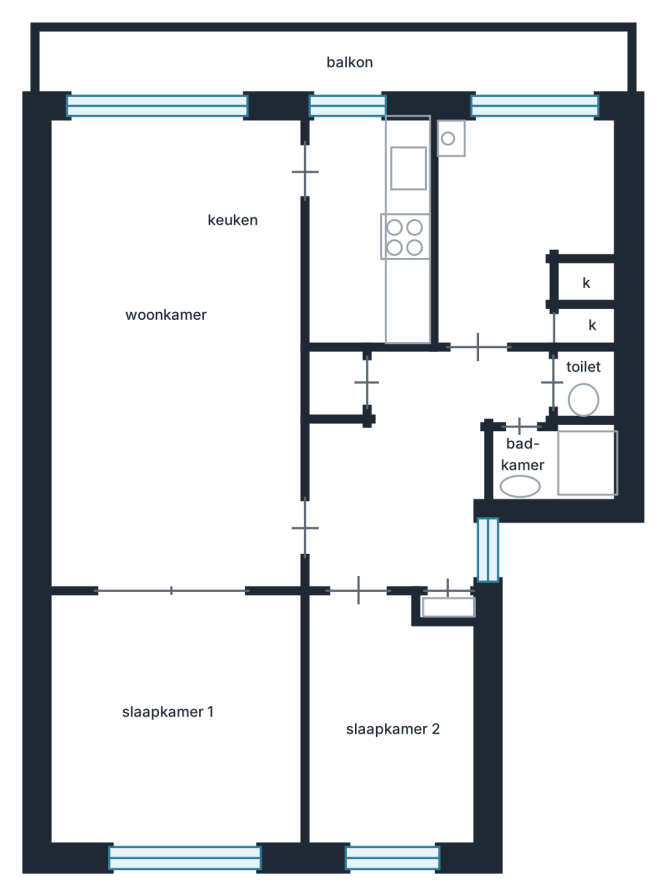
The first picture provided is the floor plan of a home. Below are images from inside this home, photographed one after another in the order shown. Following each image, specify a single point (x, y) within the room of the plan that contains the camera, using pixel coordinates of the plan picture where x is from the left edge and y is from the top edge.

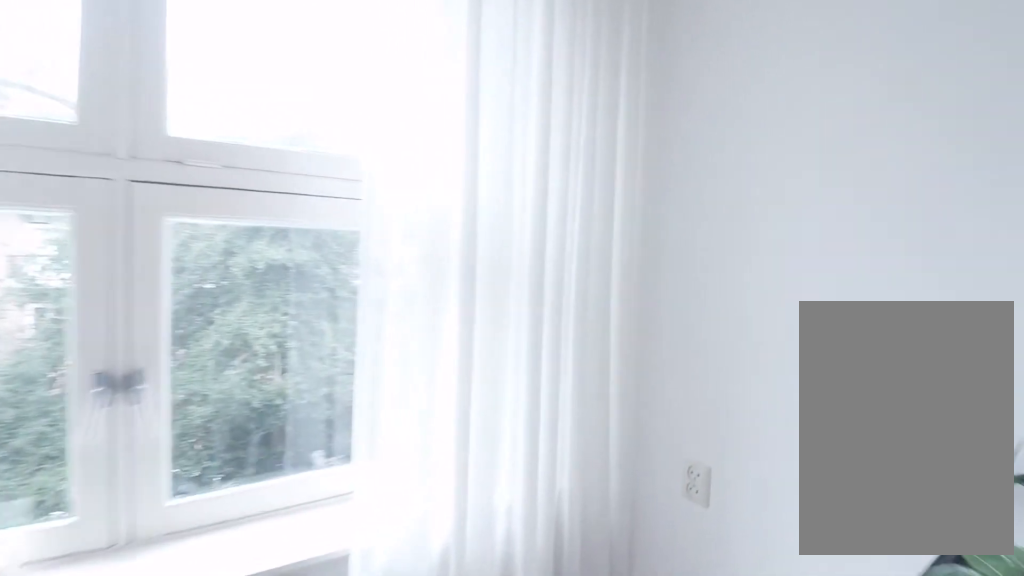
(391, 729)
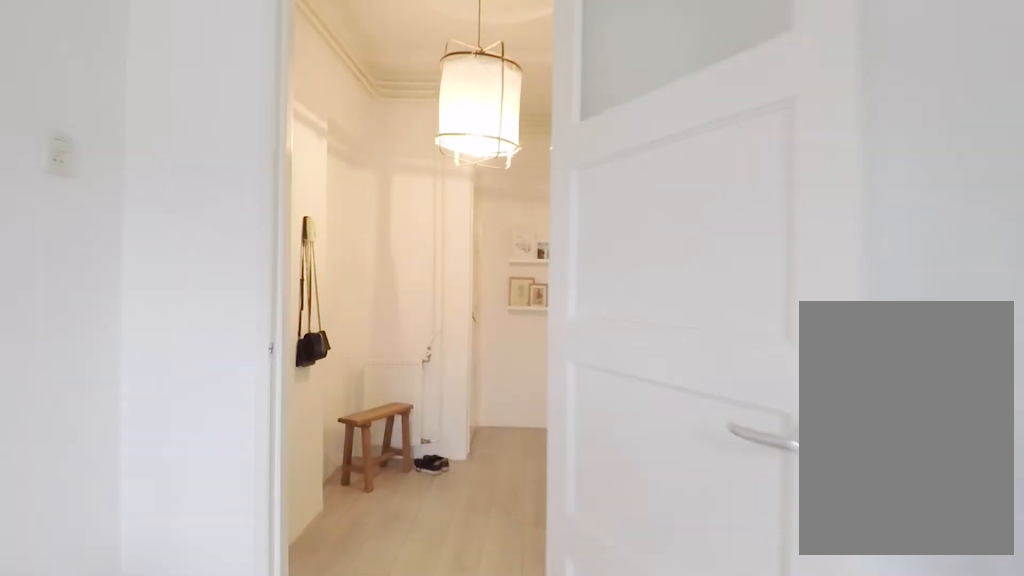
(391, 729)
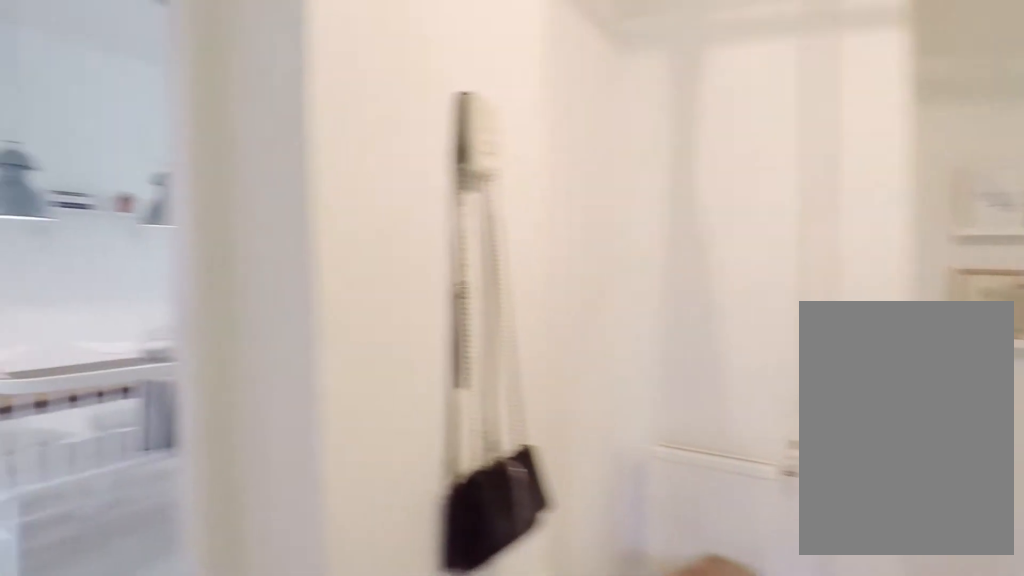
(416, 469)
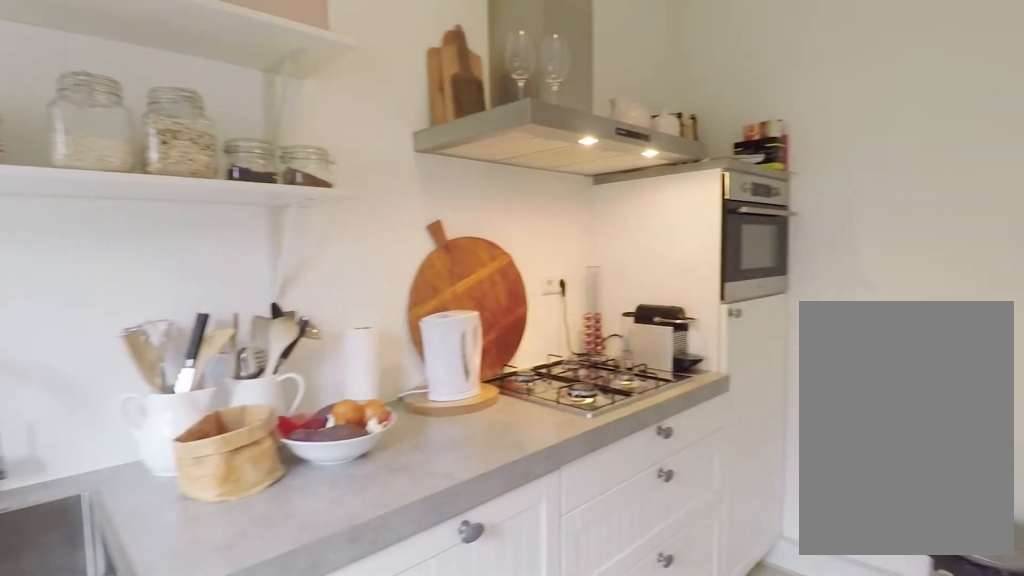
(369, 231)
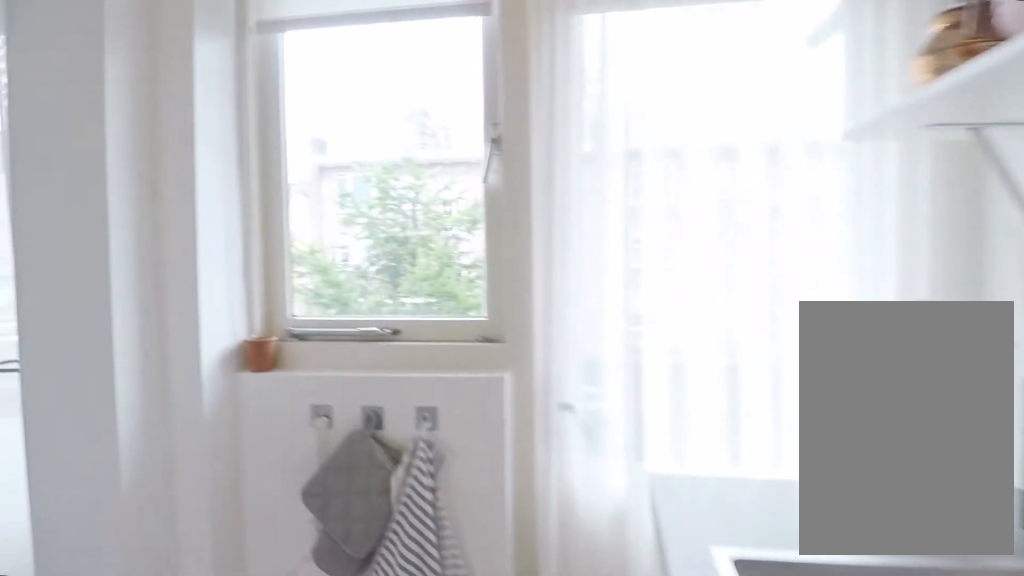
(369, 231)
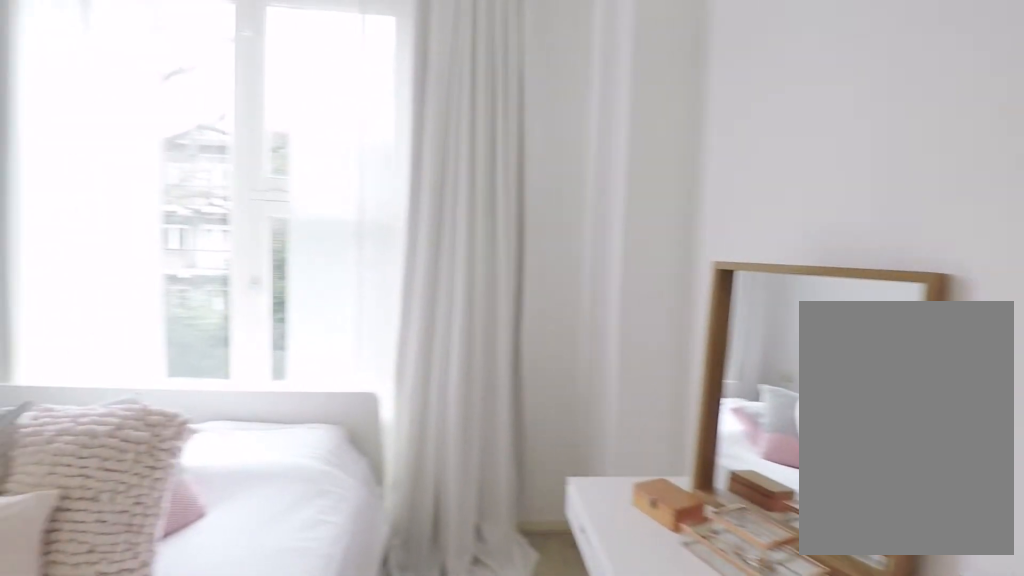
(175, 723)
